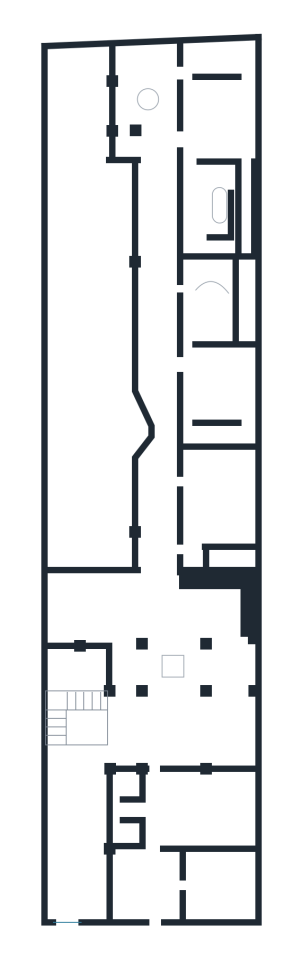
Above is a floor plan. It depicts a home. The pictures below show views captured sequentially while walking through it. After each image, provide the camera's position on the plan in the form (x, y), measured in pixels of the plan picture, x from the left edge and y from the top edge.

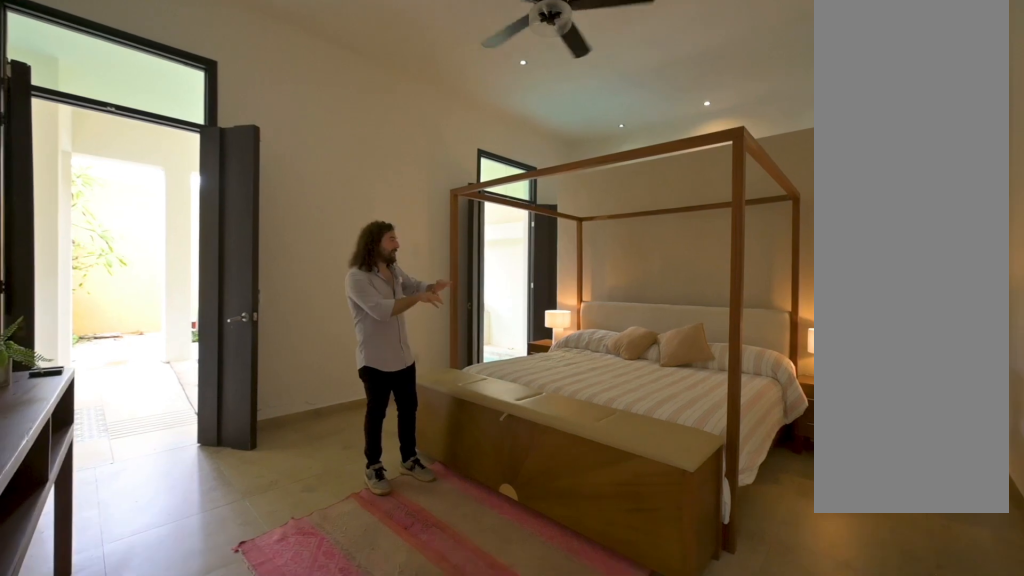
(229, 144)
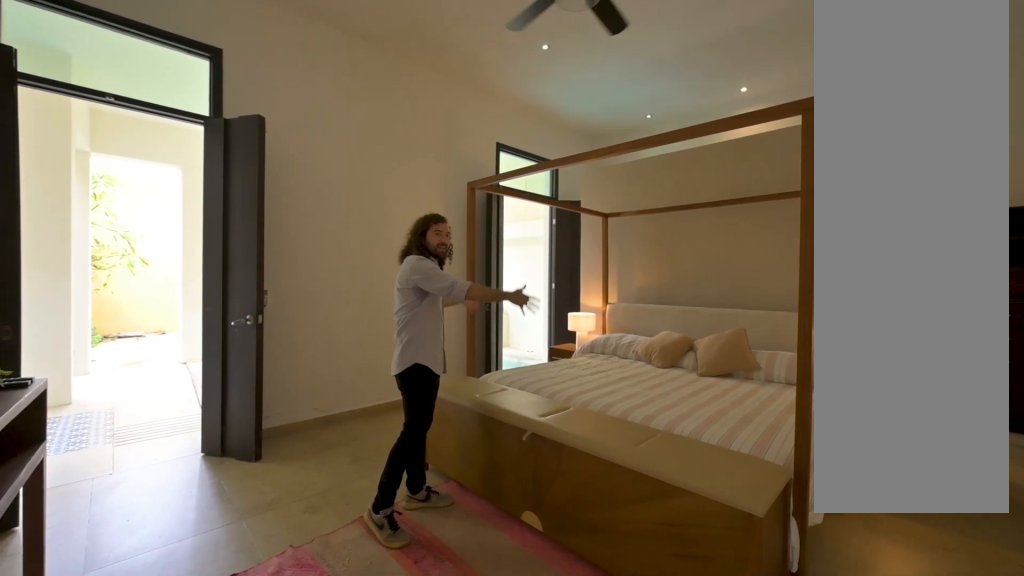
(229, 146)
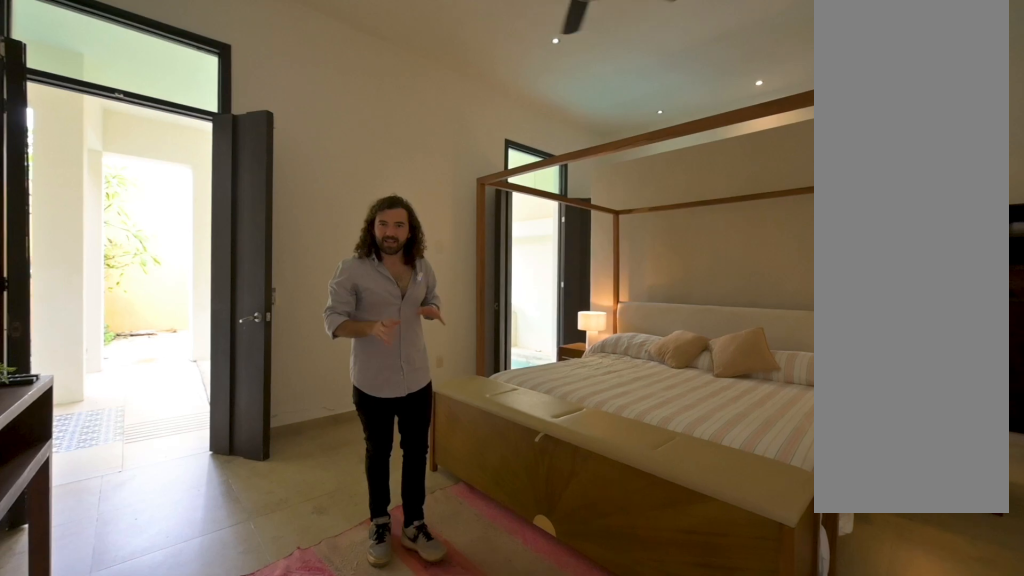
(229, 146)
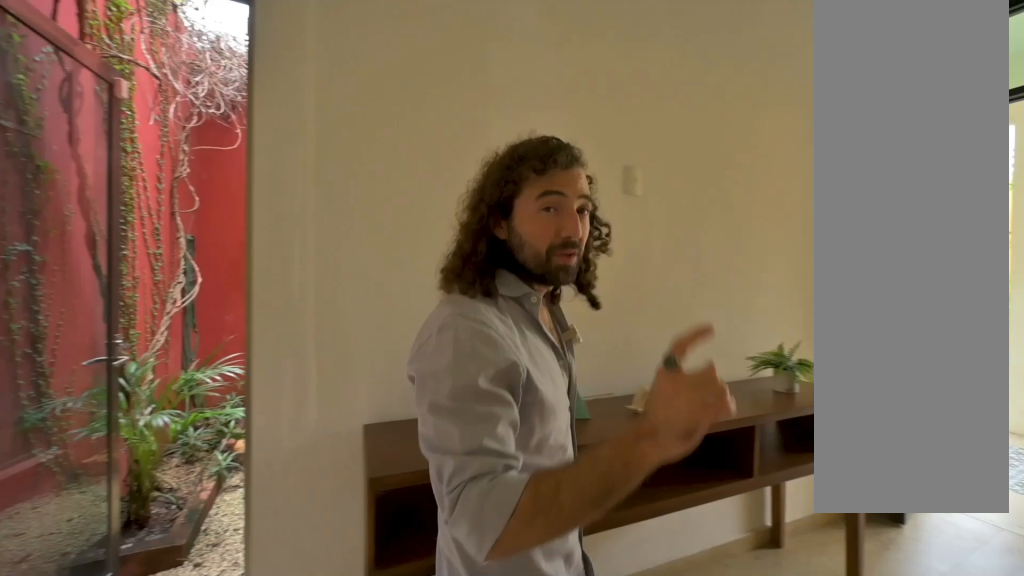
(227, 140)
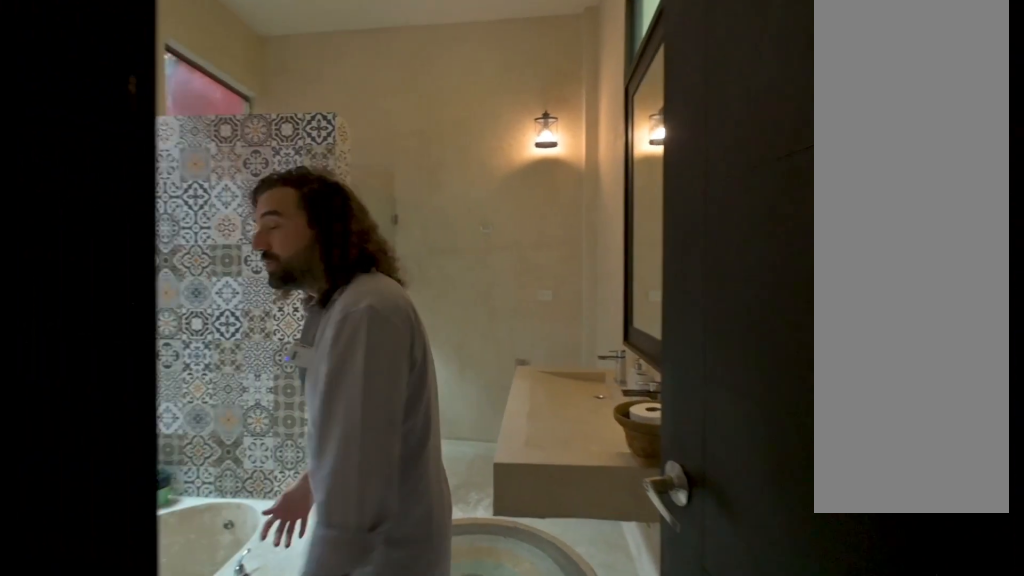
(191, 172)
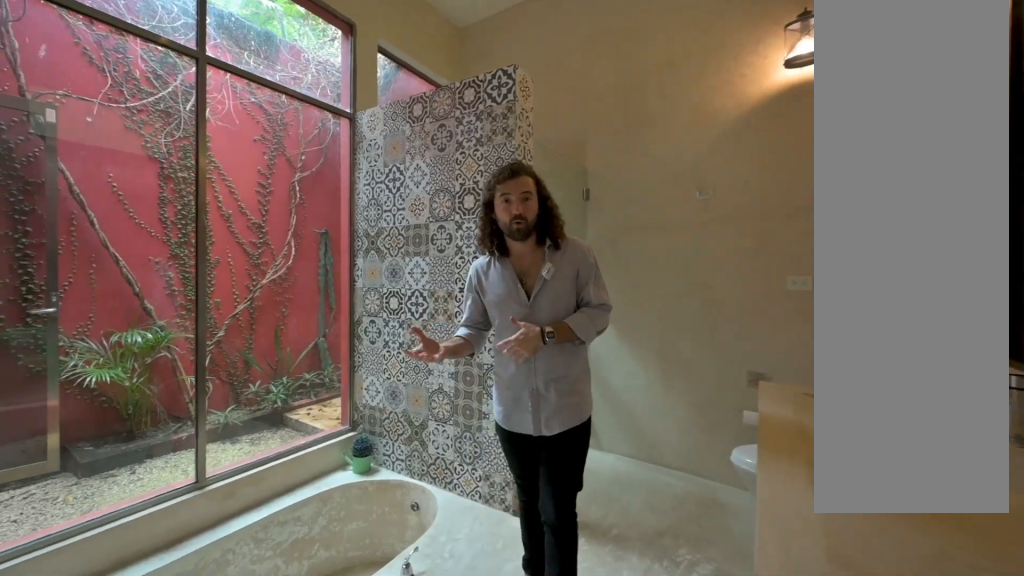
(201, 208)
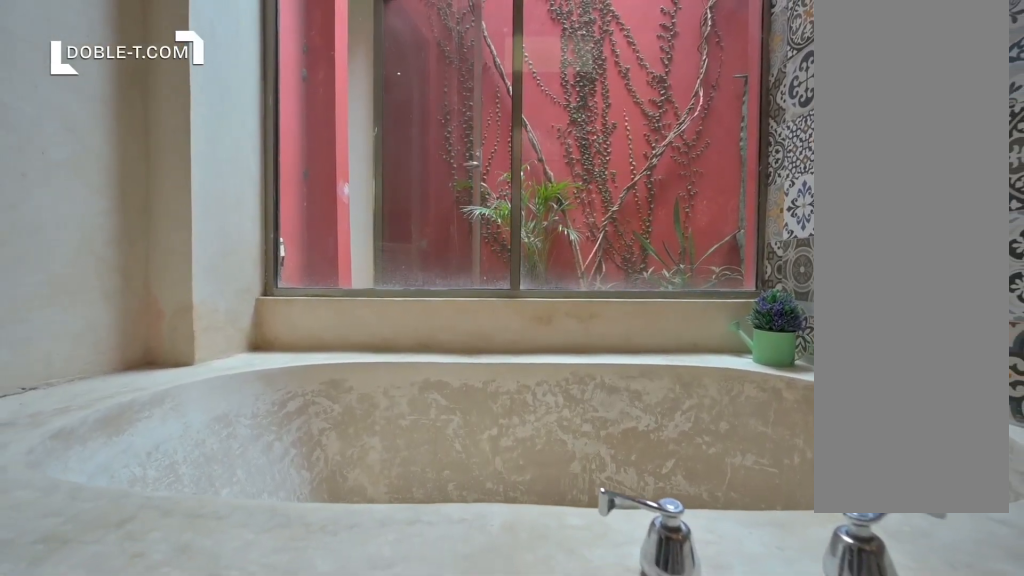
(201, 210)
